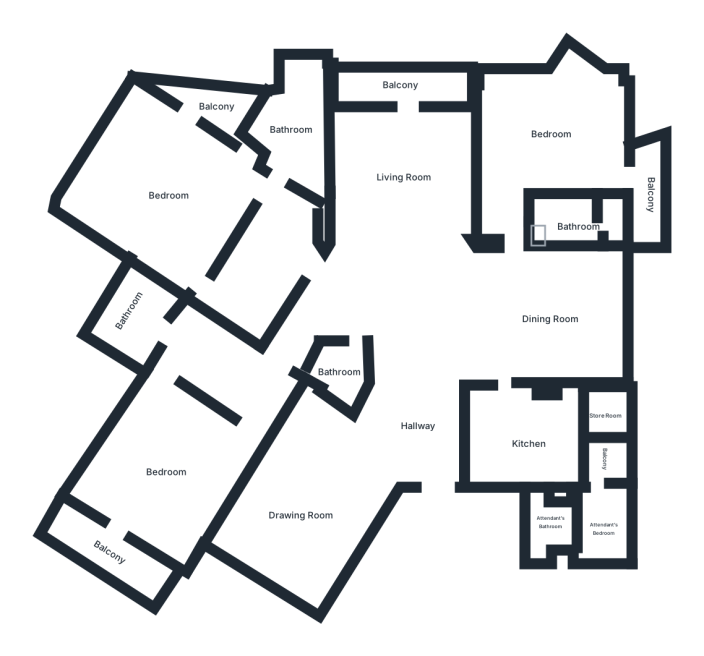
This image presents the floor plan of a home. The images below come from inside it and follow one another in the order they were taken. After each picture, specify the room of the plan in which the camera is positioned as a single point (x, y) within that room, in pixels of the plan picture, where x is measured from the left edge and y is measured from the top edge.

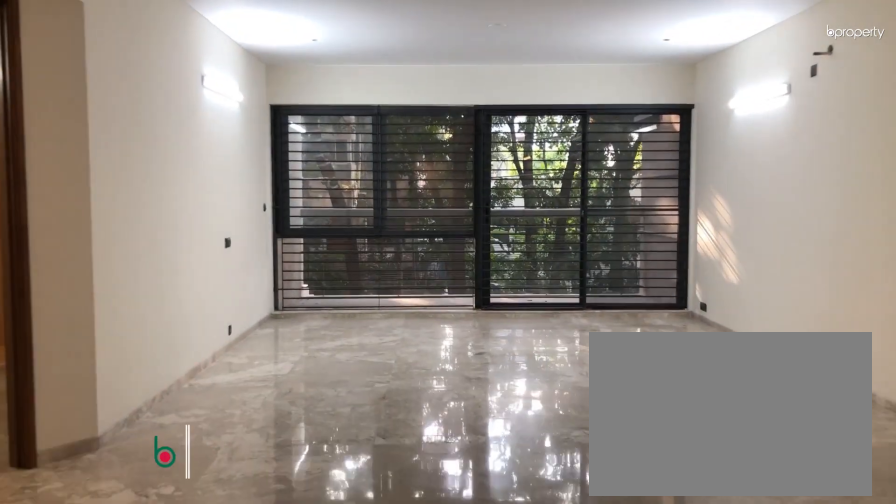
(416, 294)
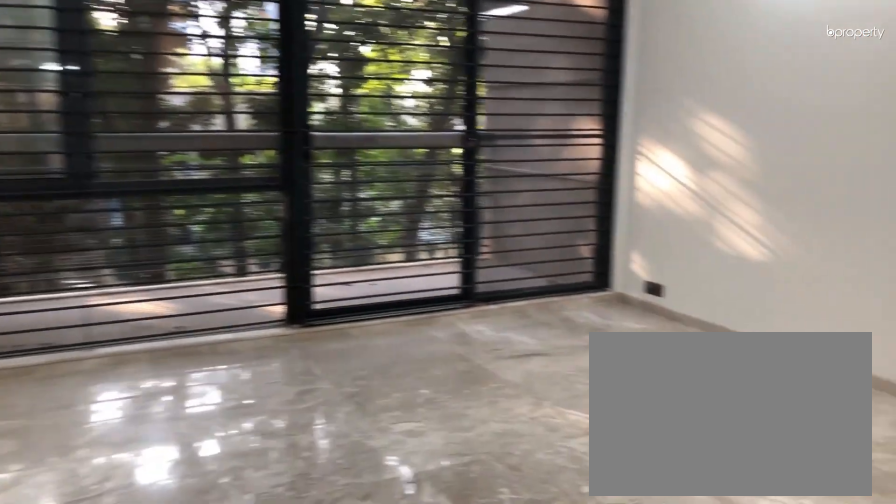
(400, 173)
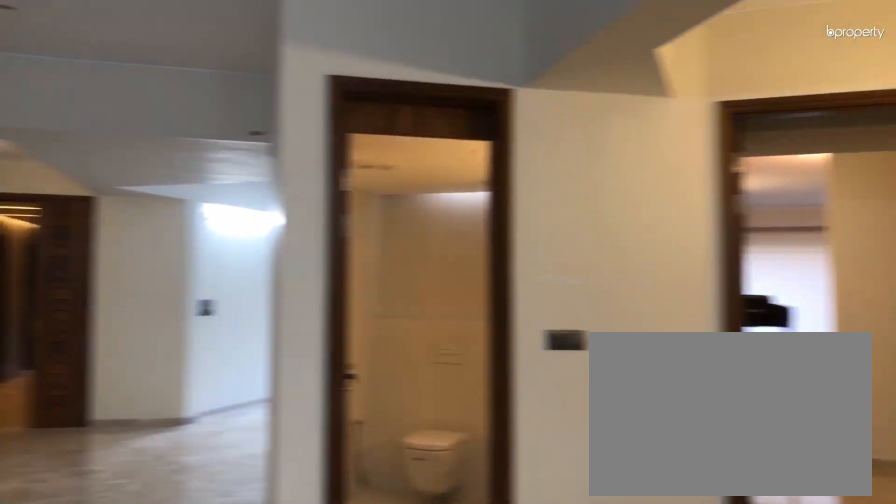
(400, 173)
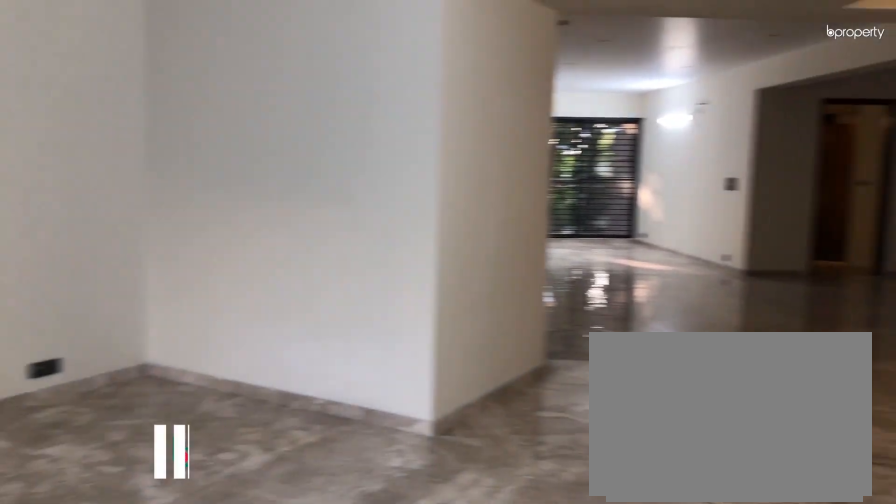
(307, 506)
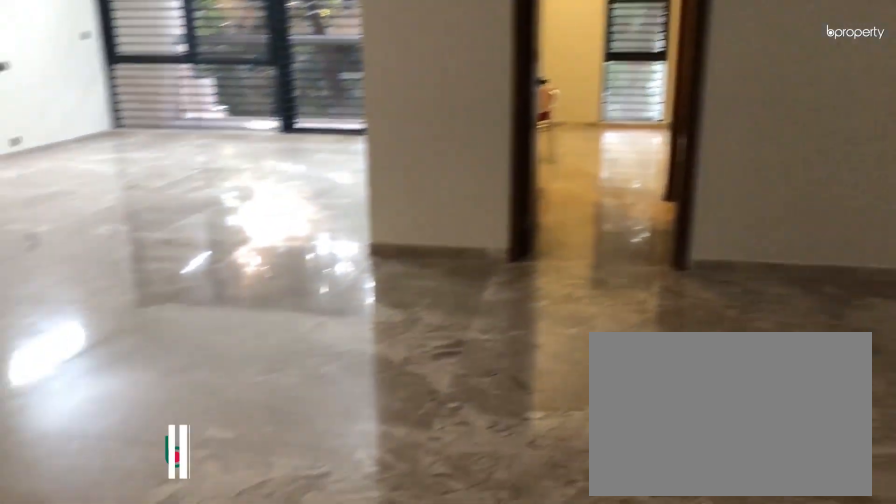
(554, 318)
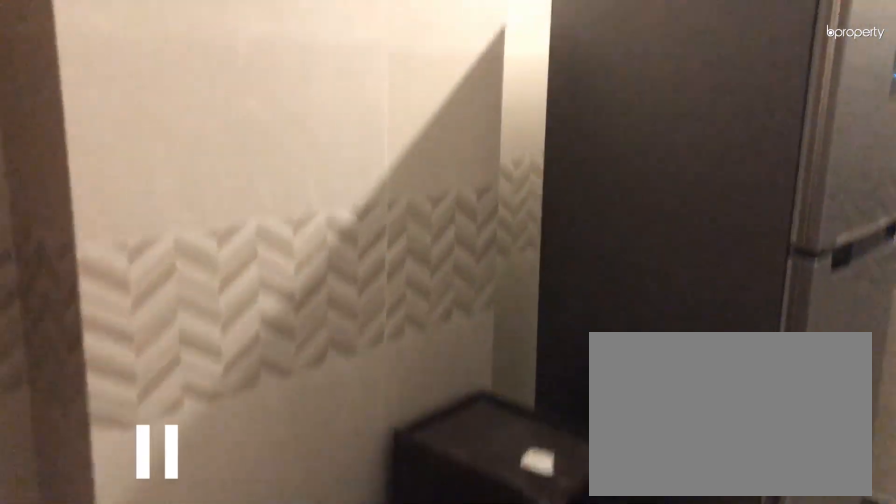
(530, 438)
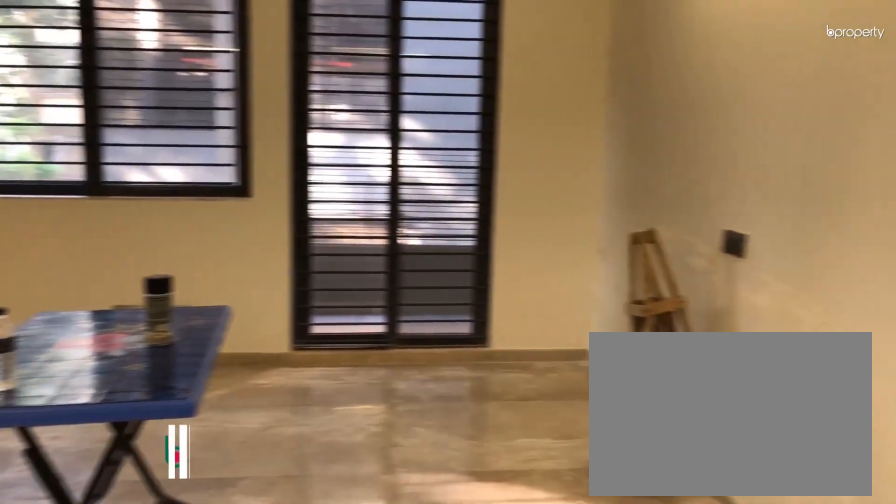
(554, 136)
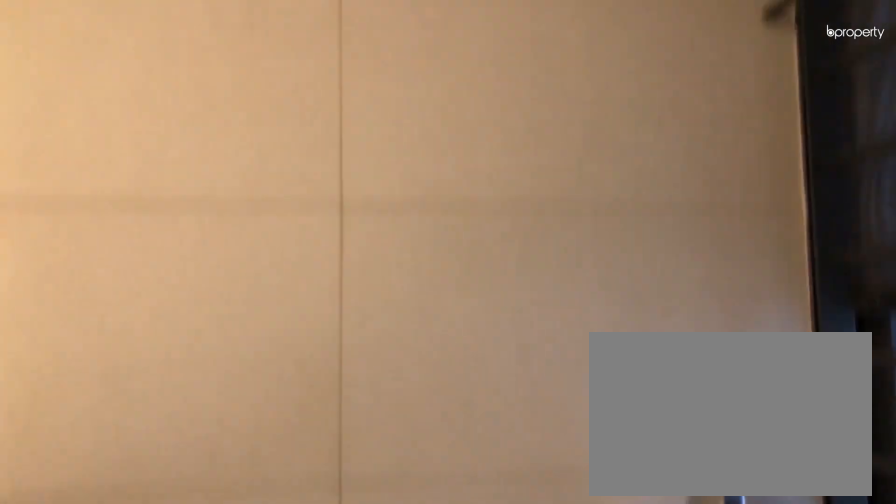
(568, 219)
